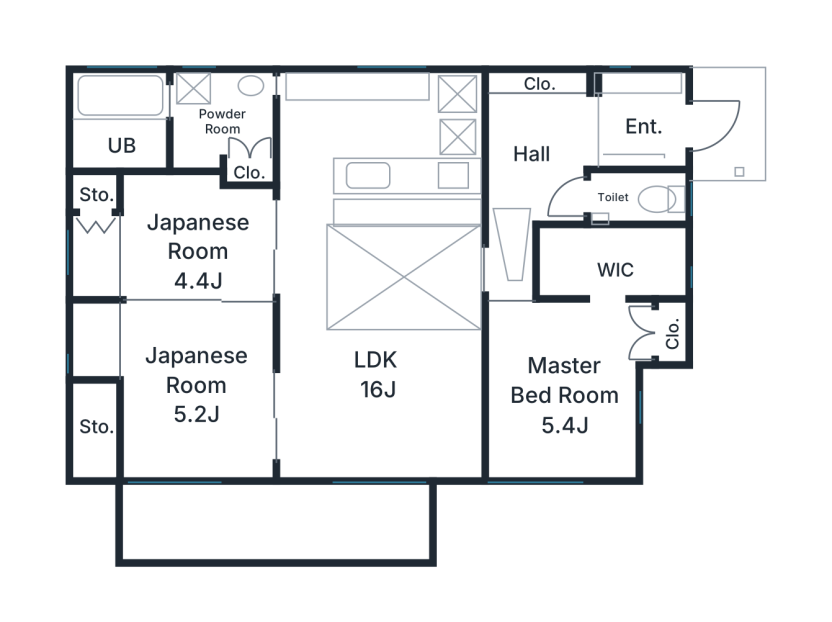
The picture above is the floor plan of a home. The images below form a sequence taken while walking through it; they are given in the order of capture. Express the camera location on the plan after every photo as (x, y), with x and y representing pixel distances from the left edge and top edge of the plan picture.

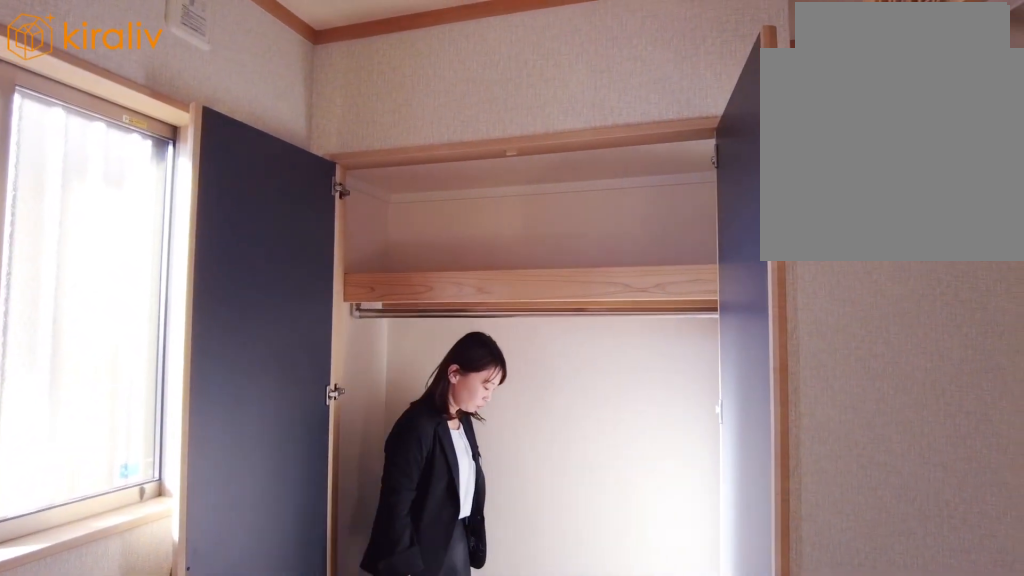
(117, 296)
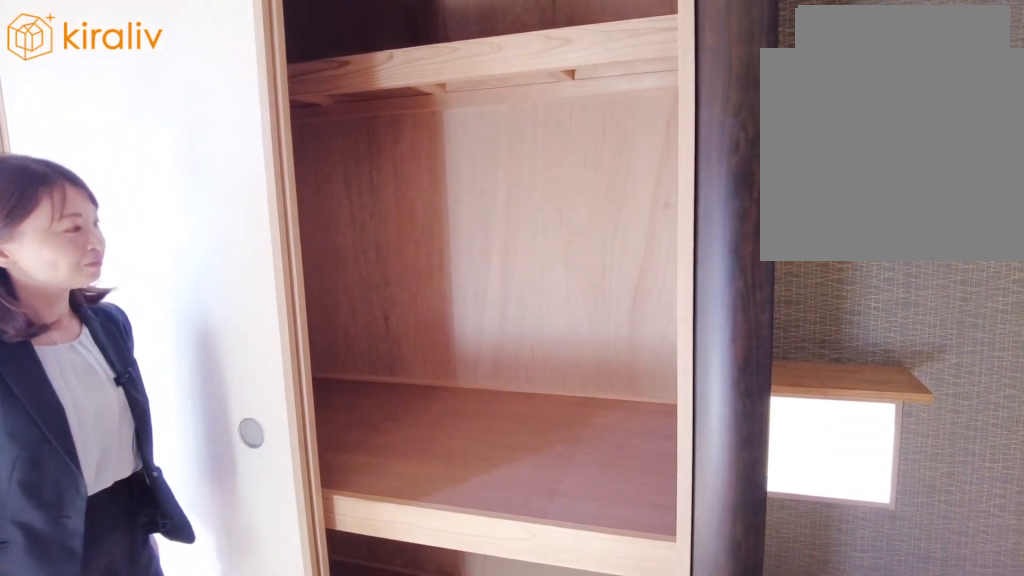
(141, 431)
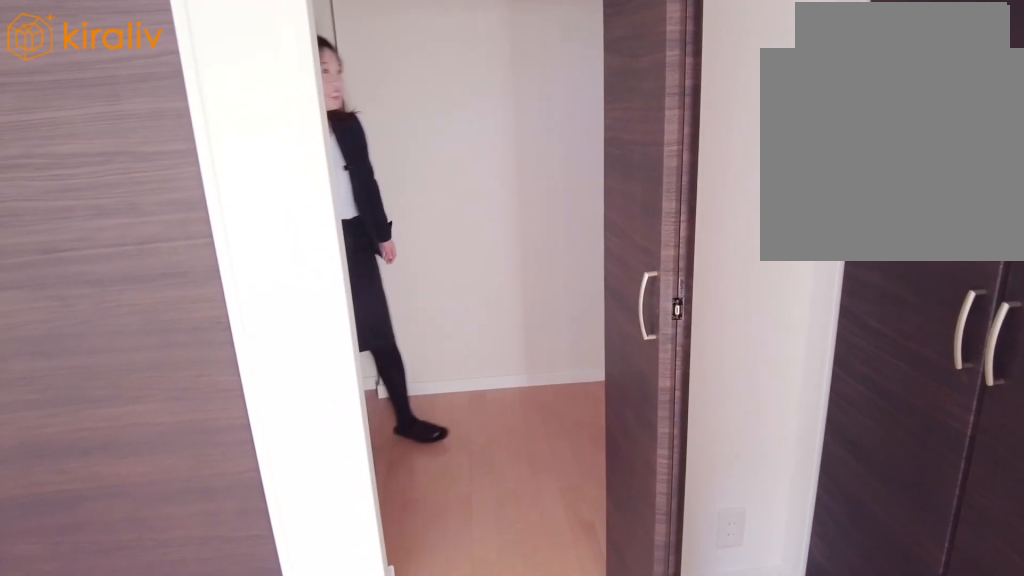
(592, 356)
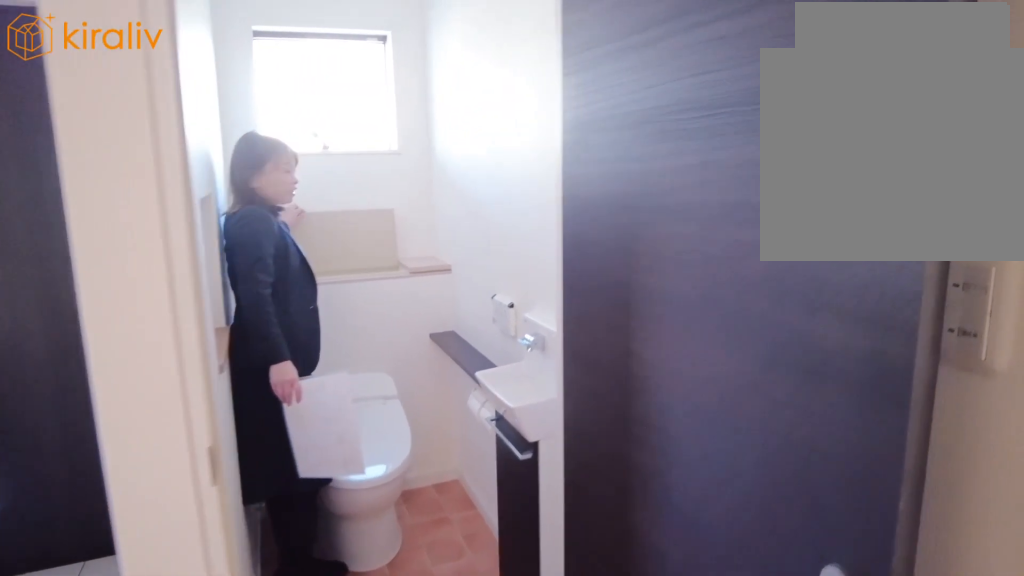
(594, 207)
